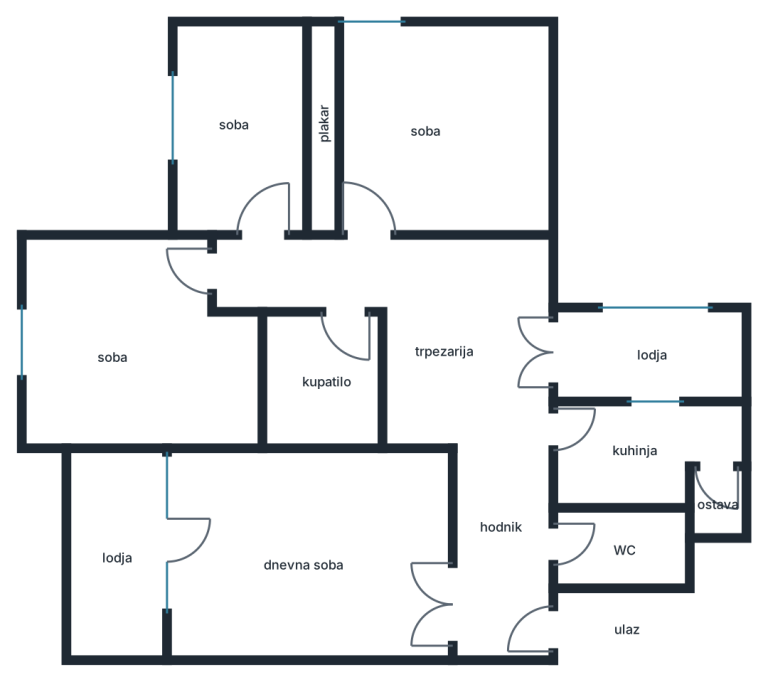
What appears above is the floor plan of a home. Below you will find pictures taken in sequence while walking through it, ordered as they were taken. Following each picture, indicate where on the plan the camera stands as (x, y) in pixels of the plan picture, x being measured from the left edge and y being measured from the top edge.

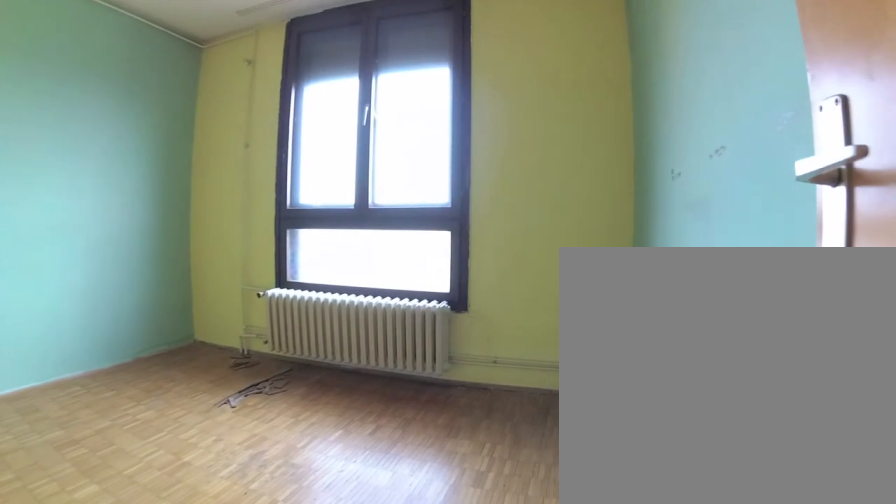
(166, 265)
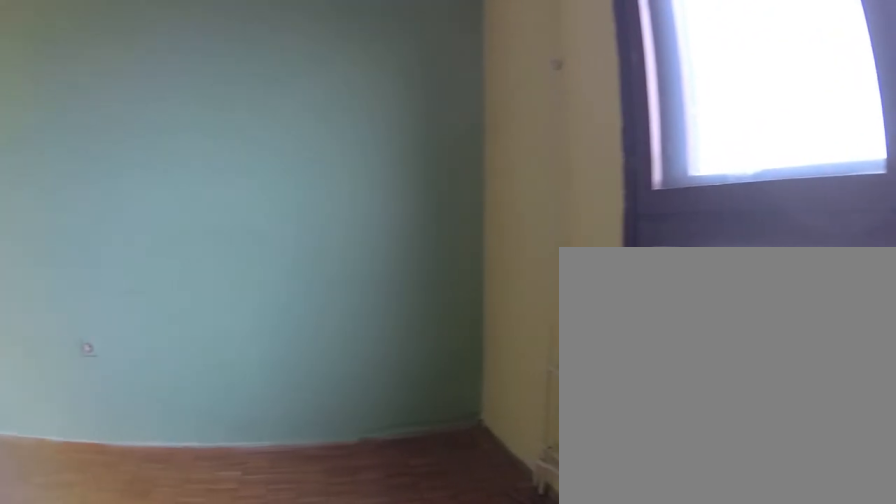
(59, 282)
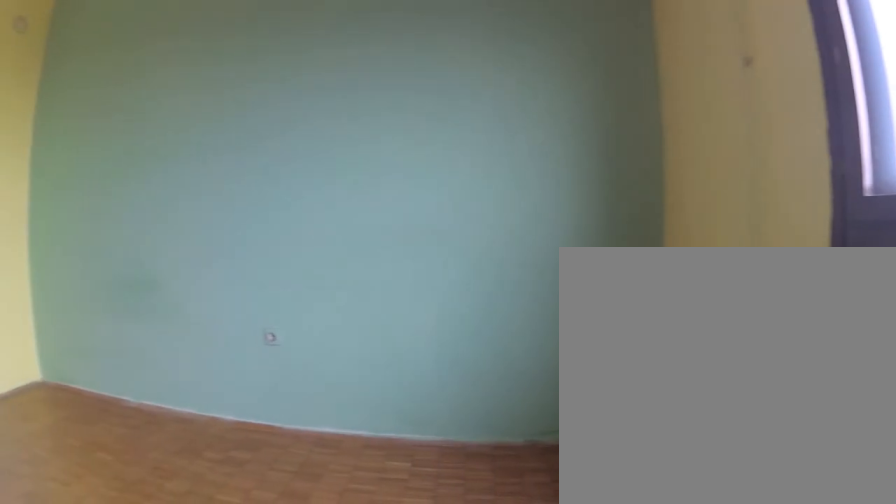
(55, 286)
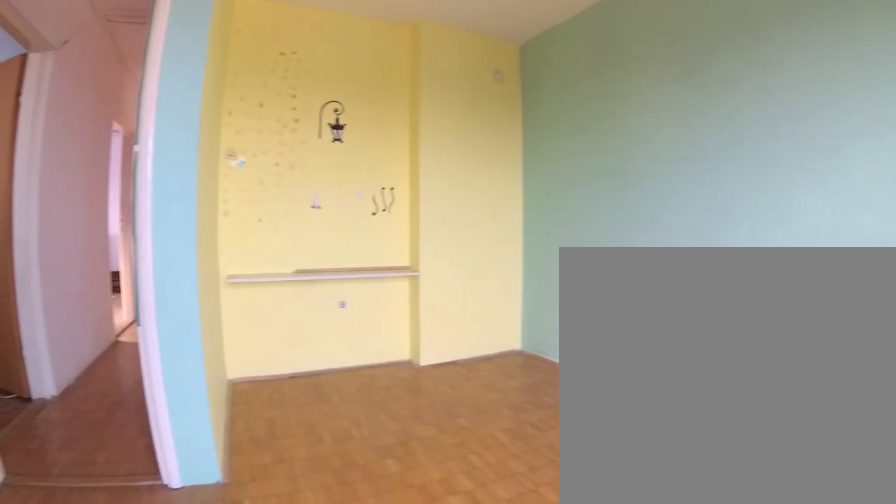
(50, 289)
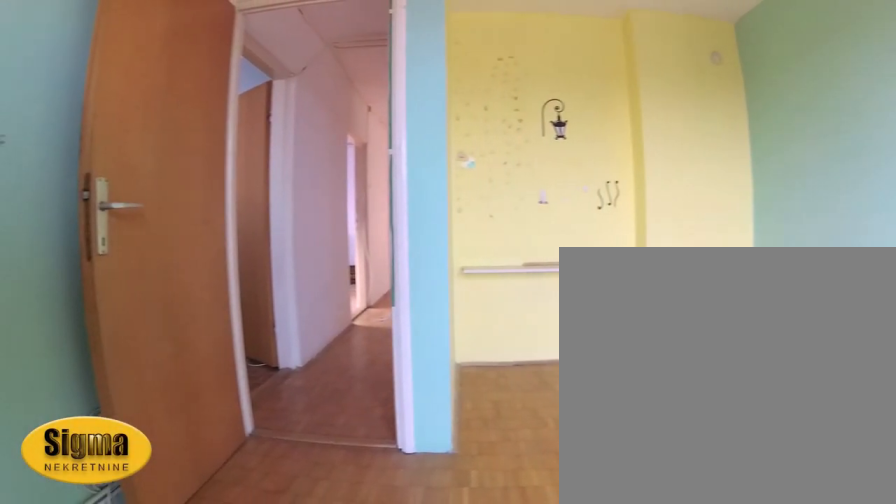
(49, 293)
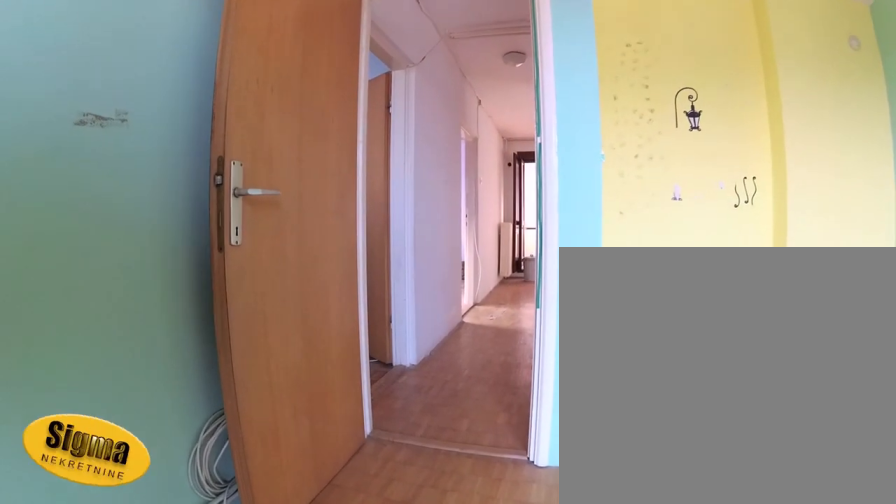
(67, 293)
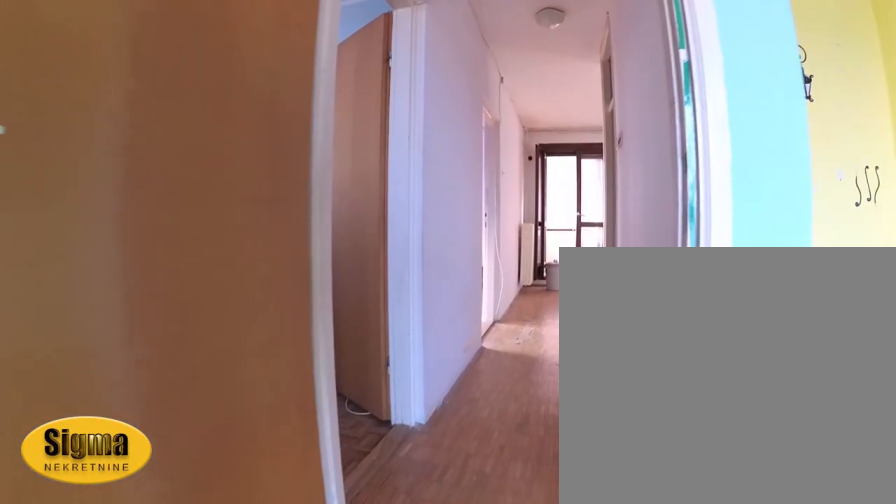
(145, 284)
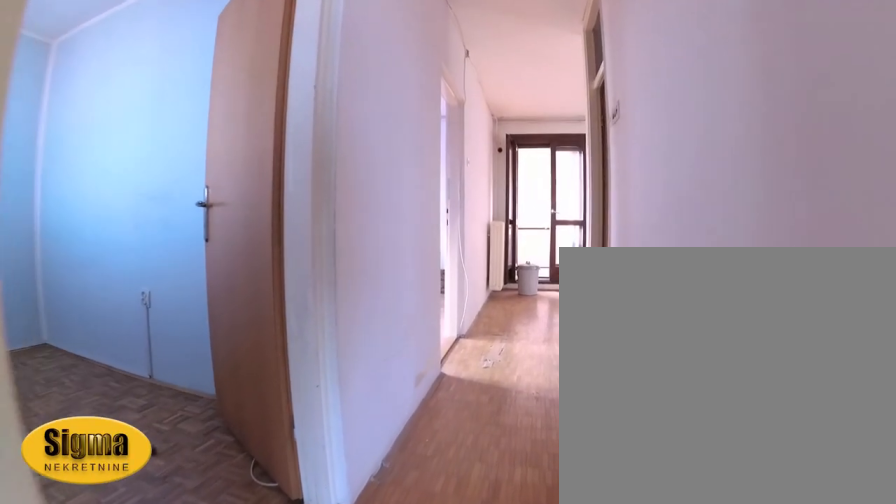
(194, 279)
